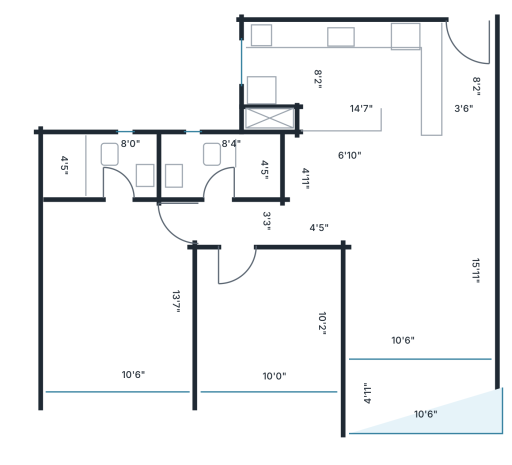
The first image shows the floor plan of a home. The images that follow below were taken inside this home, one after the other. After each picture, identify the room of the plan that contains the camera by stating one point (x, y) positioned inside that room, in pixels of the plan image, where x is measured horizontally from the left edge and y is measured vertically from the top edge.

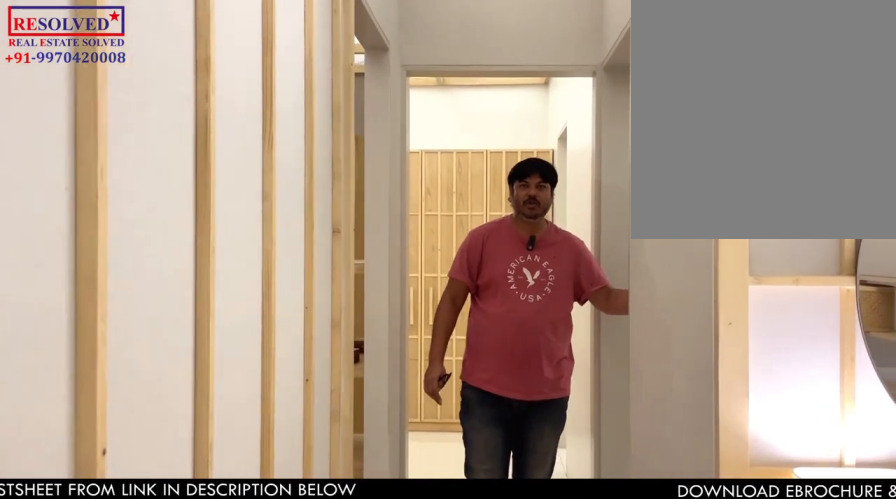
(238, 223)
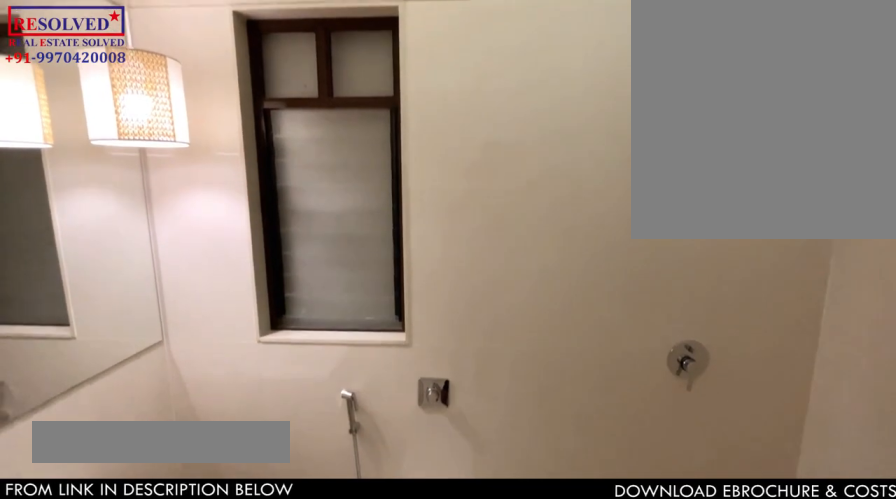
(219, 166)
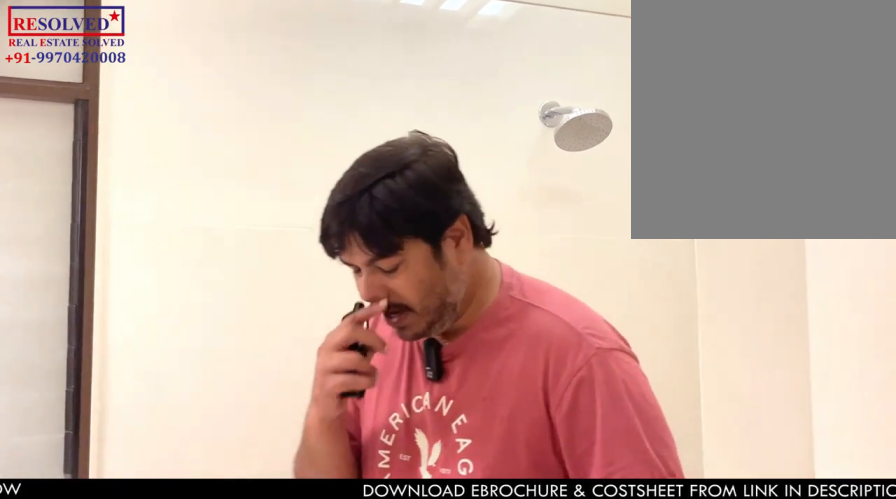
(221, 166)
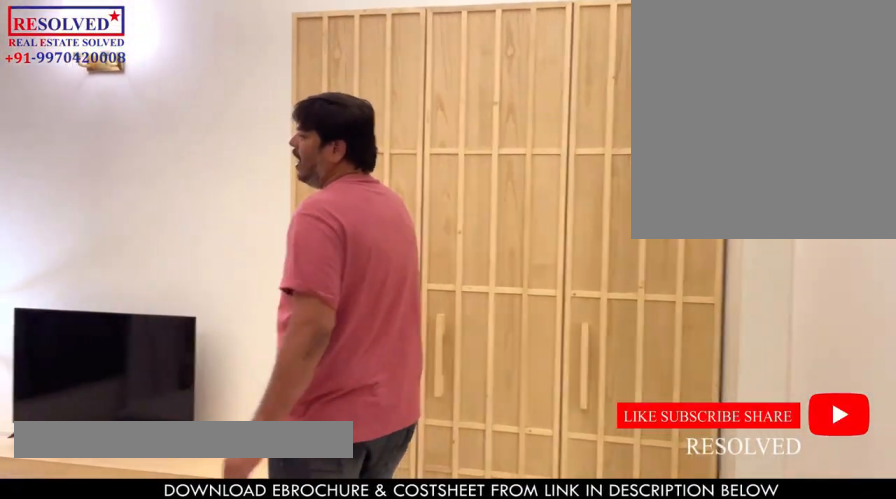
(117, 297)
